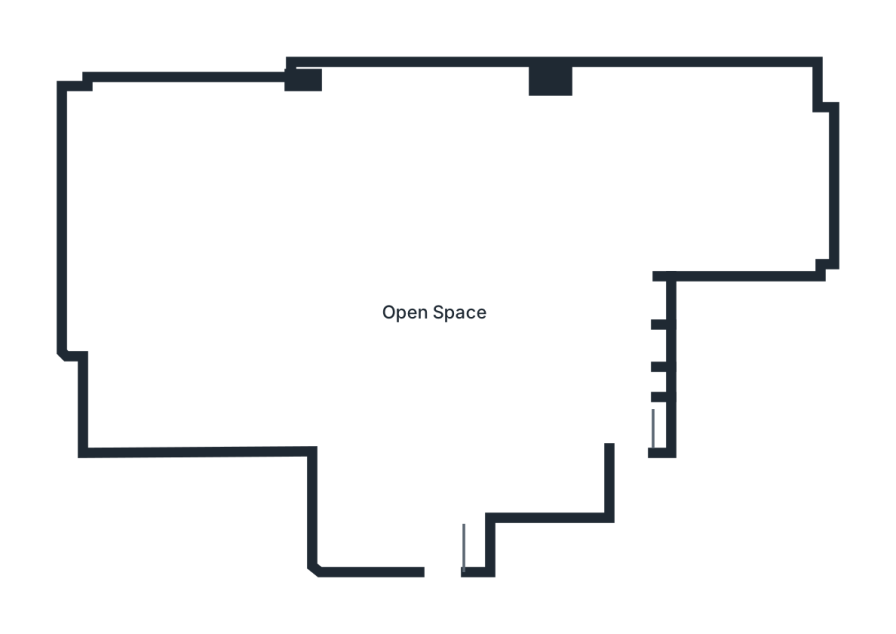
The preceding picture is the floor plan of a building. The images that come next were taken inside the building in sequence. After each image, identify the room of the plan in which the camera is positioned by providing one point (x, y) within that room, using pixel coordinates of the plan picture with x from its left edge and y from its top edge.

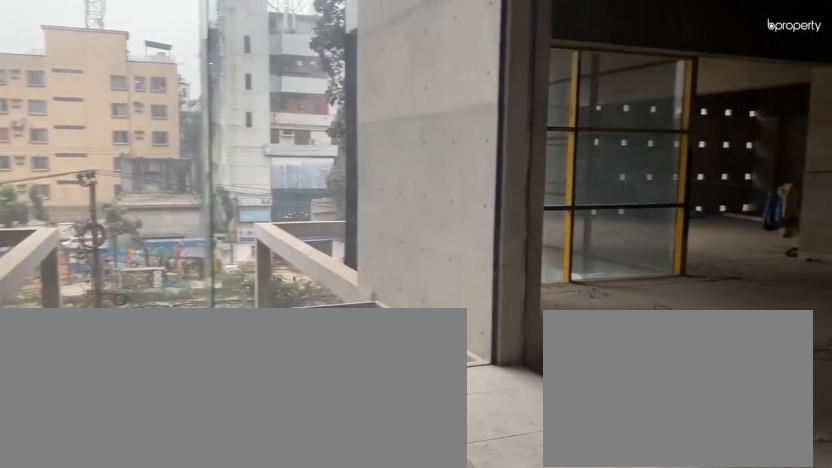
(447, 538)
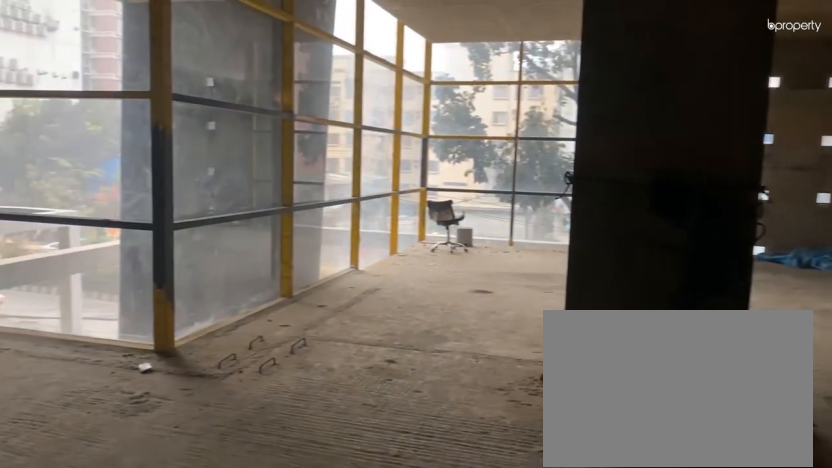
(447, 336)
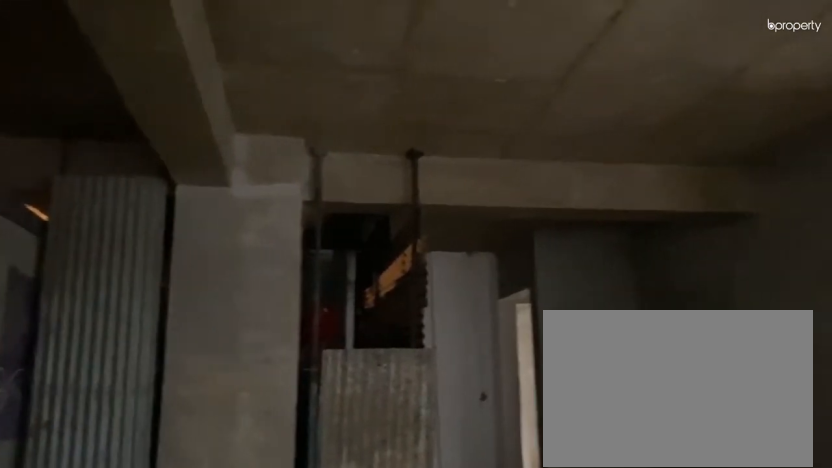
(447, 336)
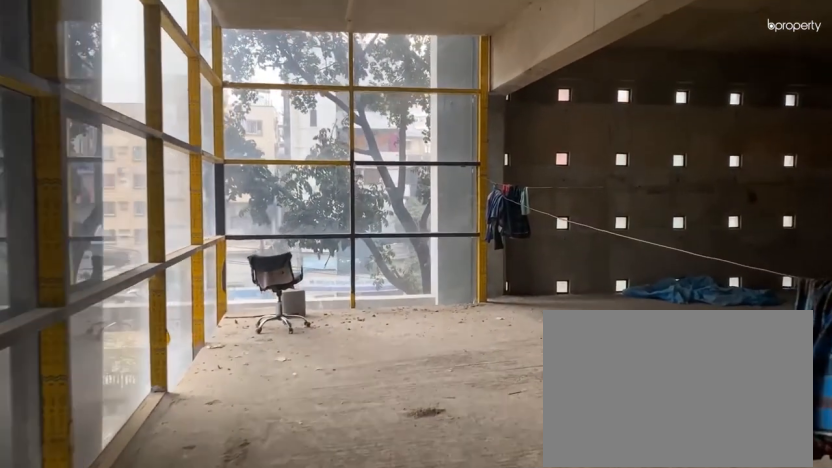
(259, 406)
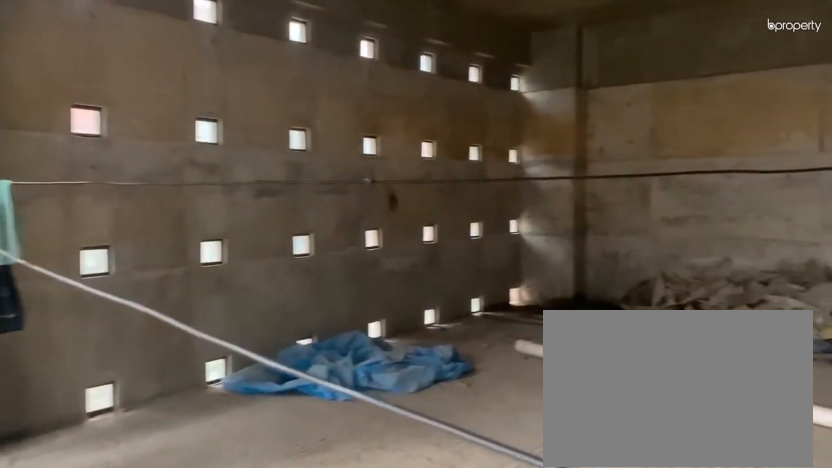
(137, 227)
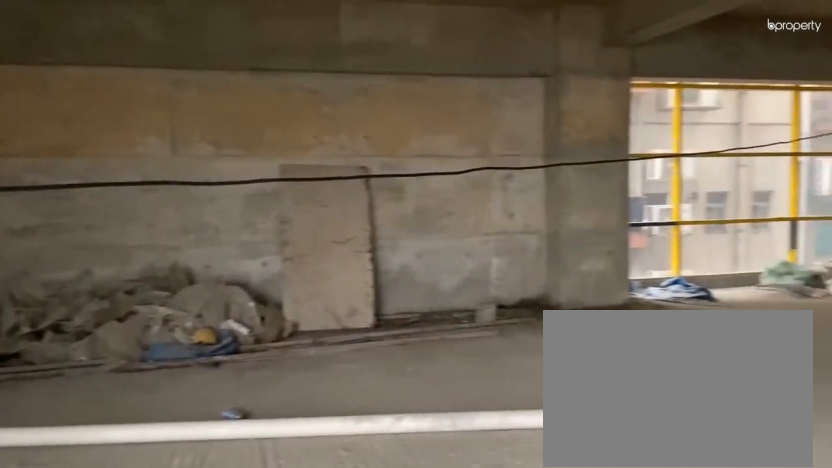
(137, 227)
